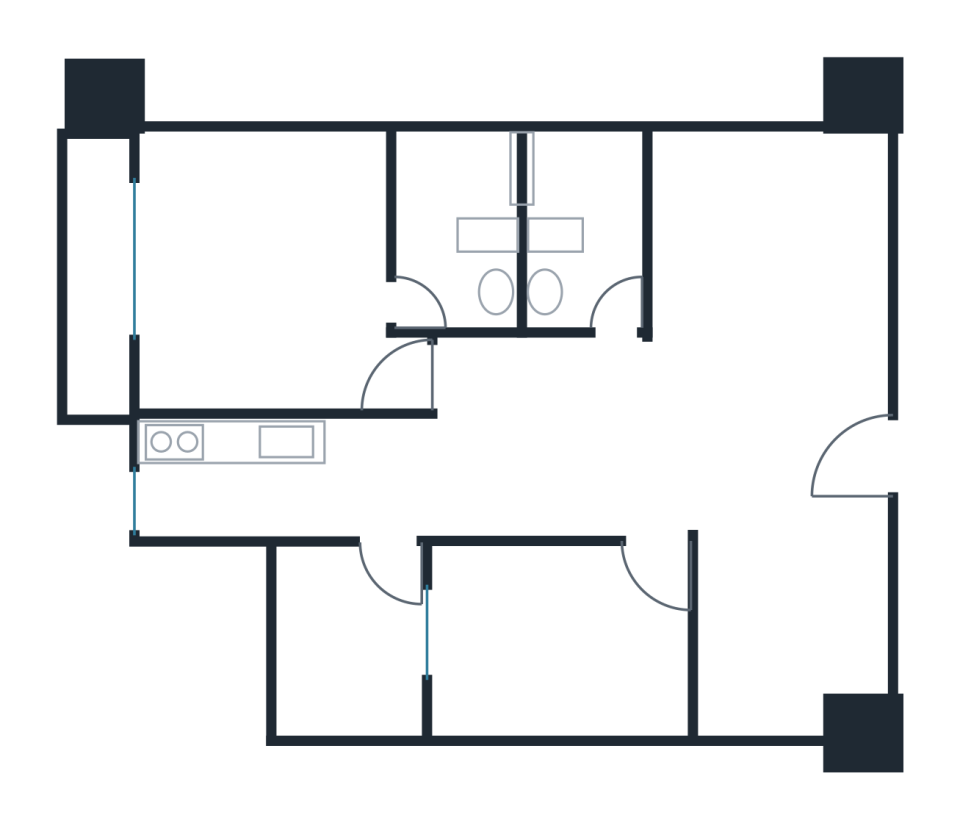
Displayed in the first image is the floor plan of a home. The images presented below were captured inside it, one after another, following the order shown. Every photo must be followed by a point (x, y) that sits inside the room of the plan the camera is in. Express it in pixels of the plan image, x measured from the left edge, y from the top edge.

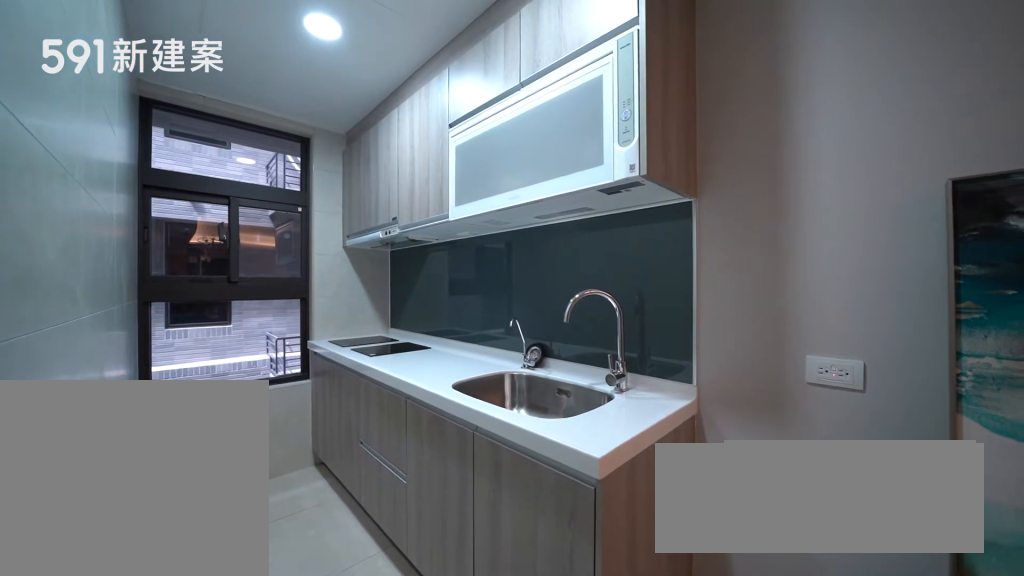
(273, 477)
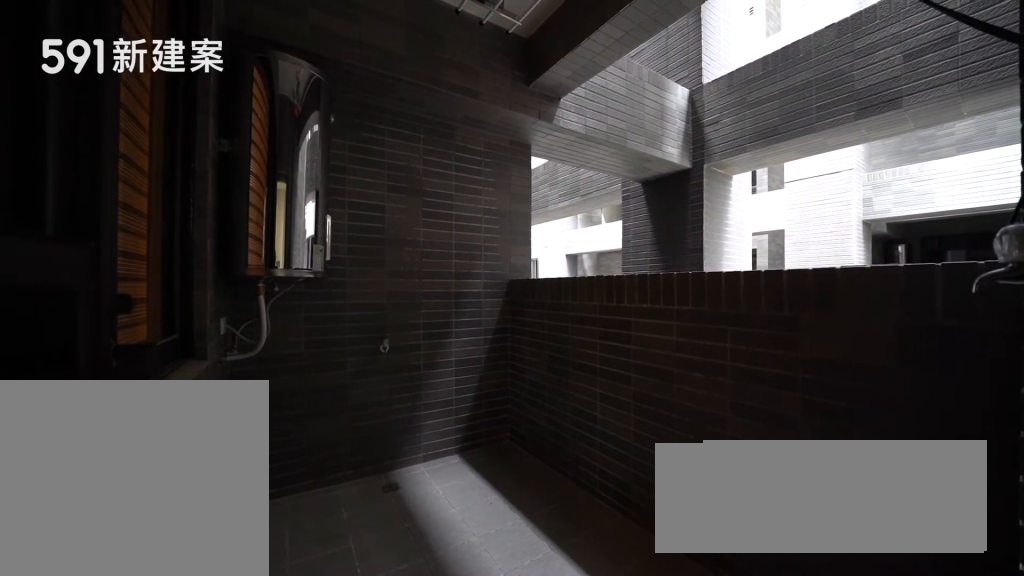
(347, 647)
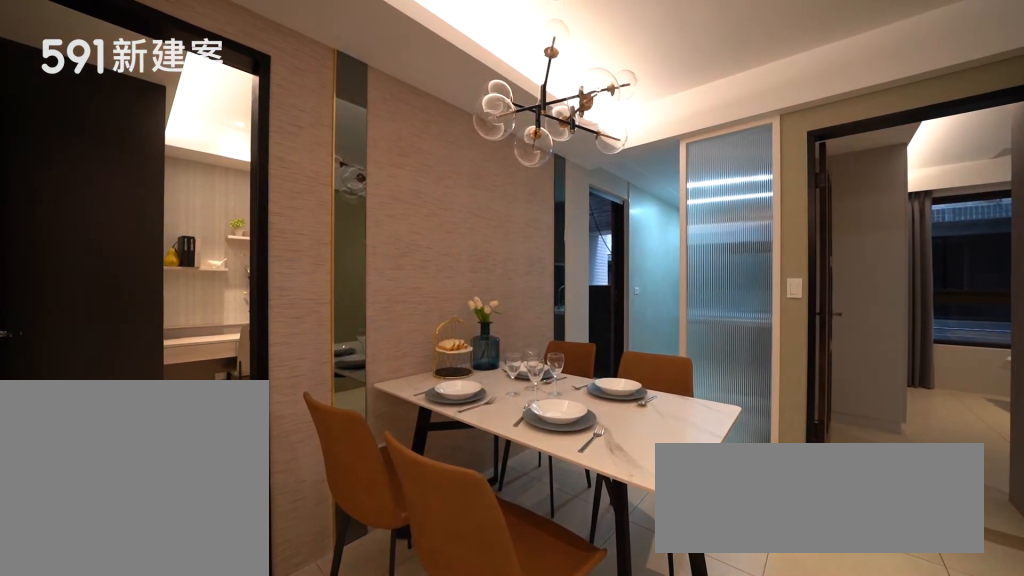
(538, 466)
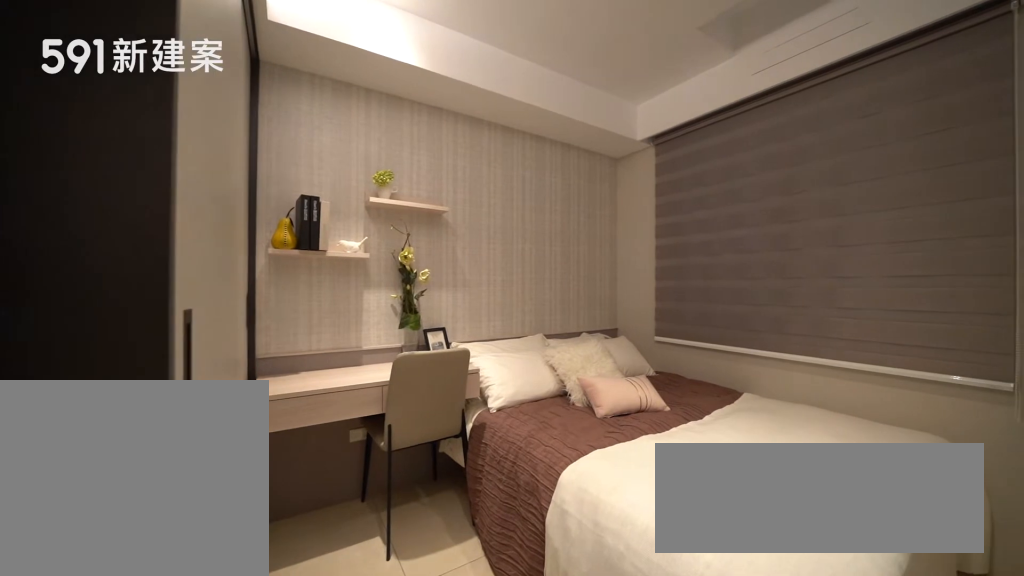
(556, 639)
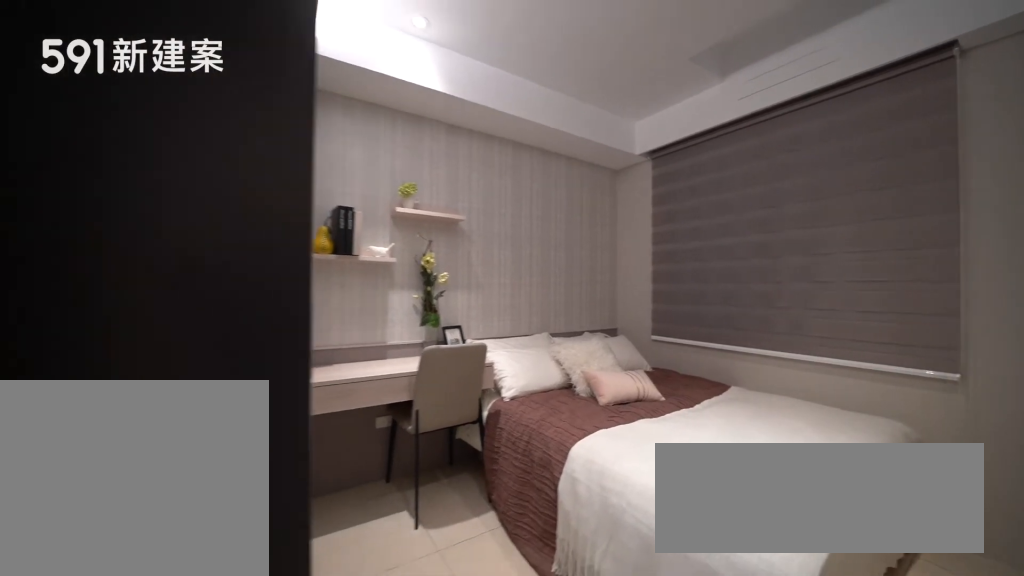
(556, 639)
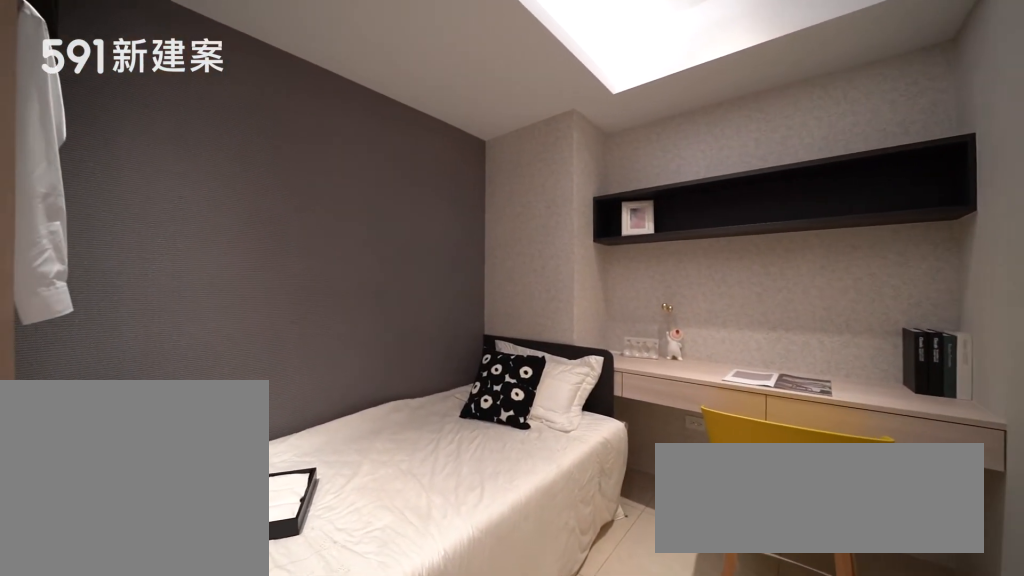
(798, 639)
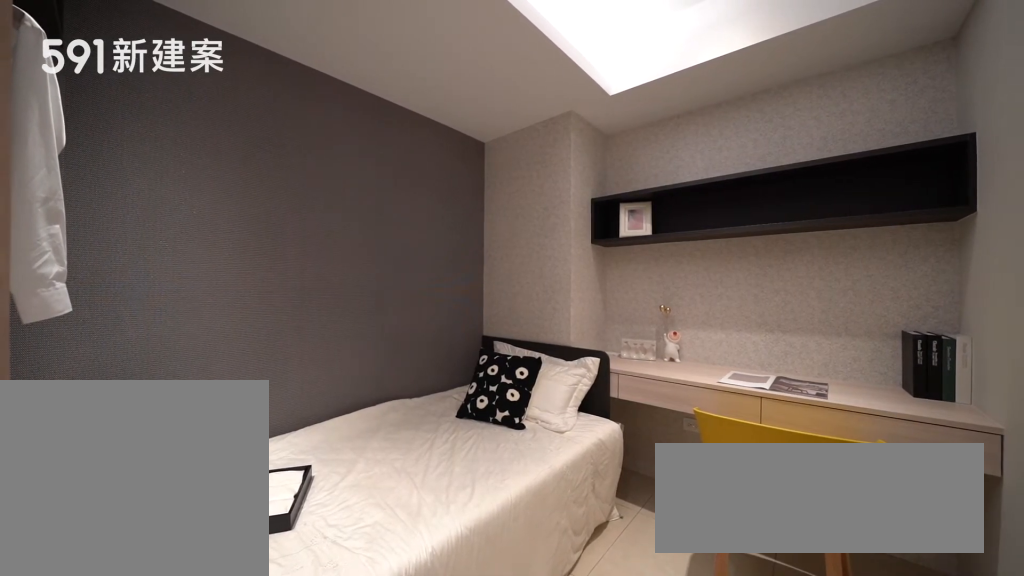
(798, 639)
